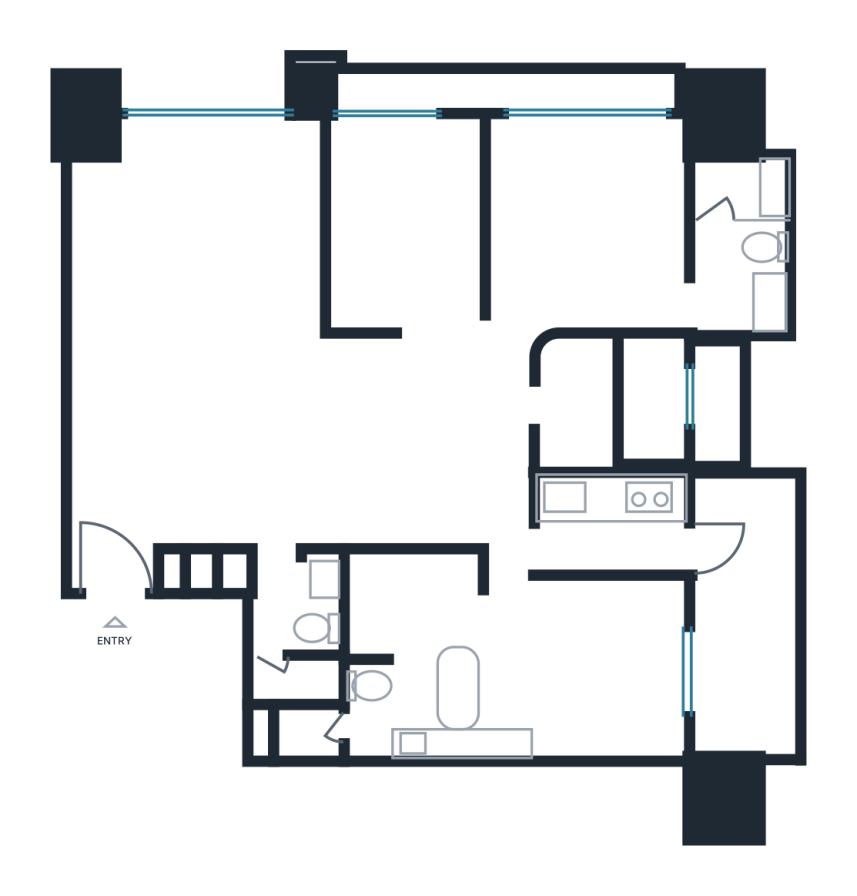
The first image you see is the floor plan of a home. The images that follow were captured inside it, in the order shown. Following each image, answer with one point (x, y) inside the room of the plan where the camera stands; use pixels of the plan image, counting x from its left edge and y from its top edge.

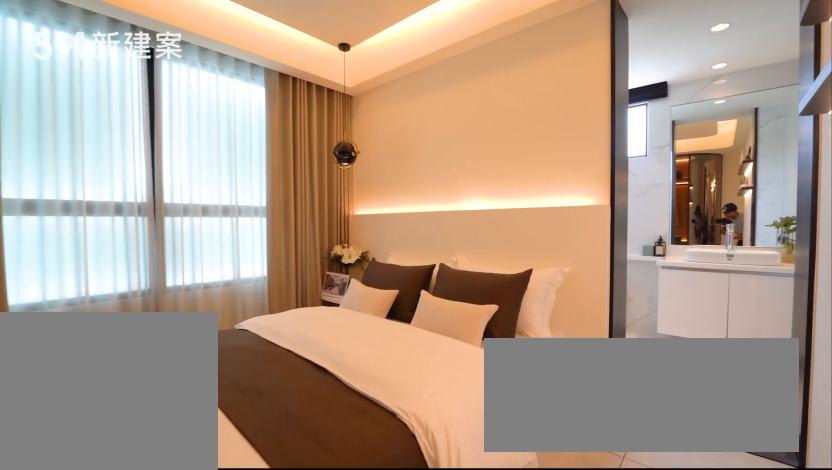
(587, 219)
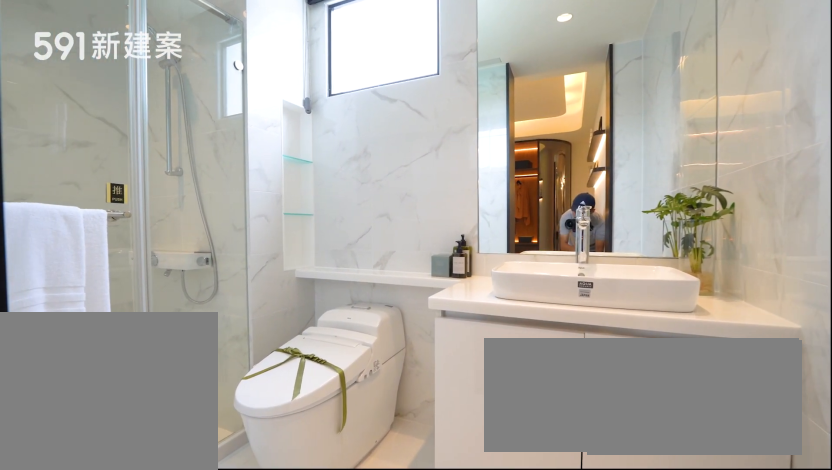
(740, 239)
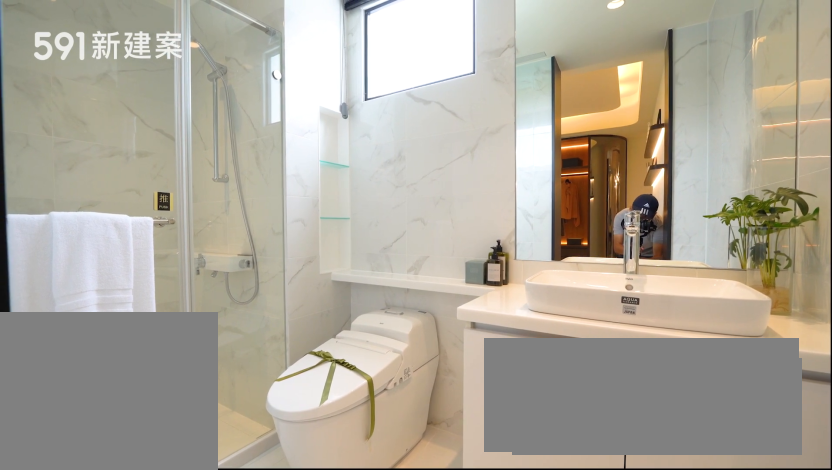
(740, 239)
